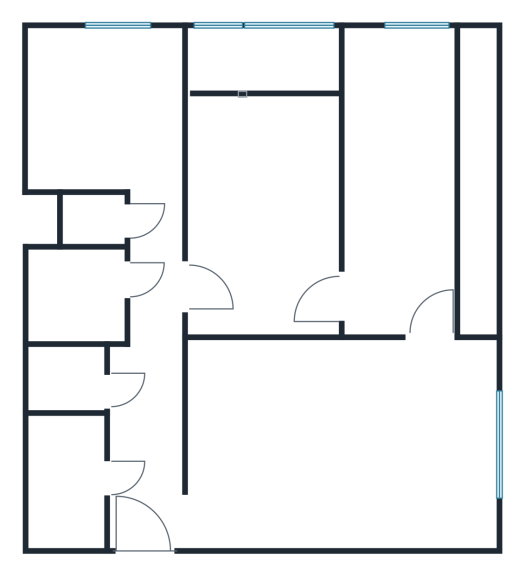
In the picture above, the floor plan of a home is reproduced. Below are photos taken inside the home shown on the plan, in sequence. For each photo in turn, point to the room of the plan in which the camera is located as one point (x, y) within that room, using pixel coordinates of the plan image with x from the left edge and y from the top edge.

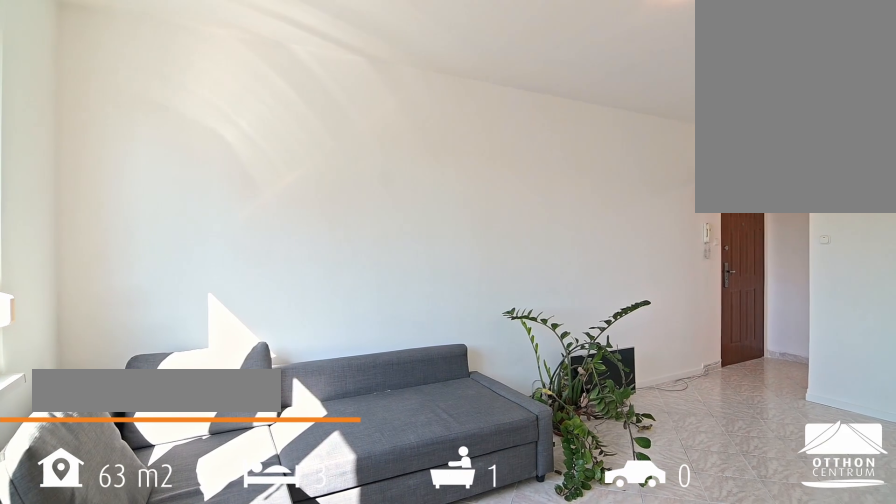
(343, 447)
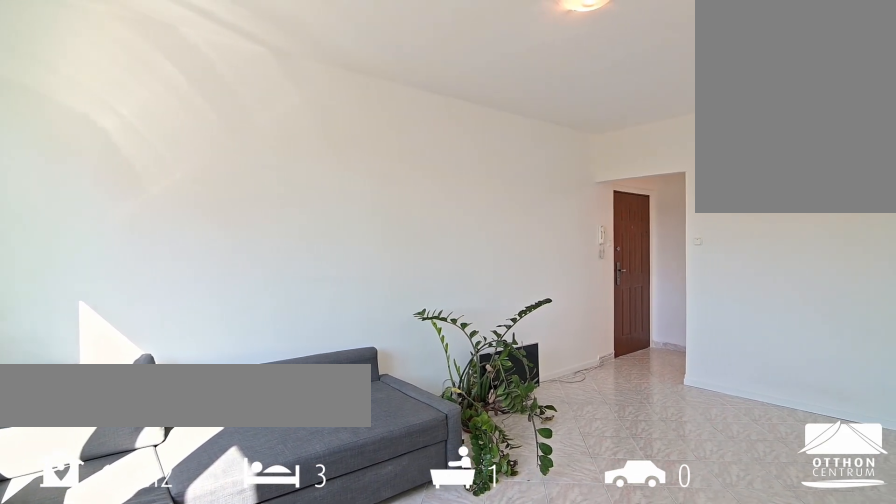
(343, 447)
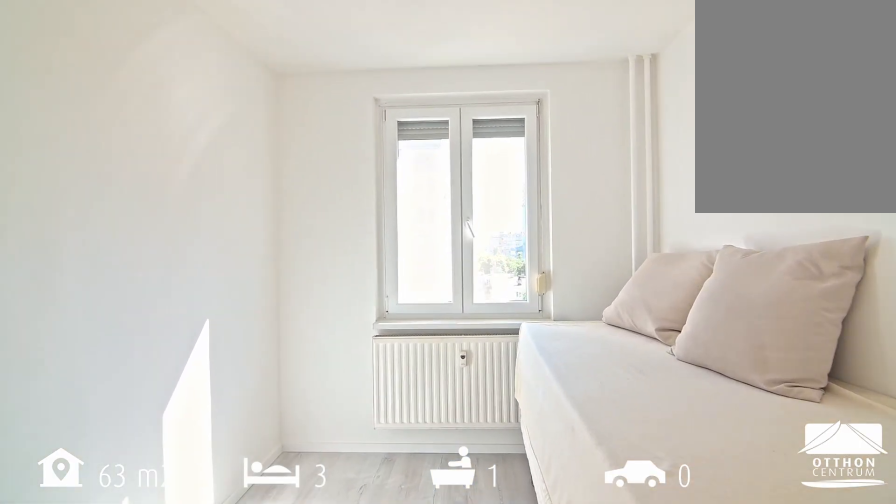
(404, 197)
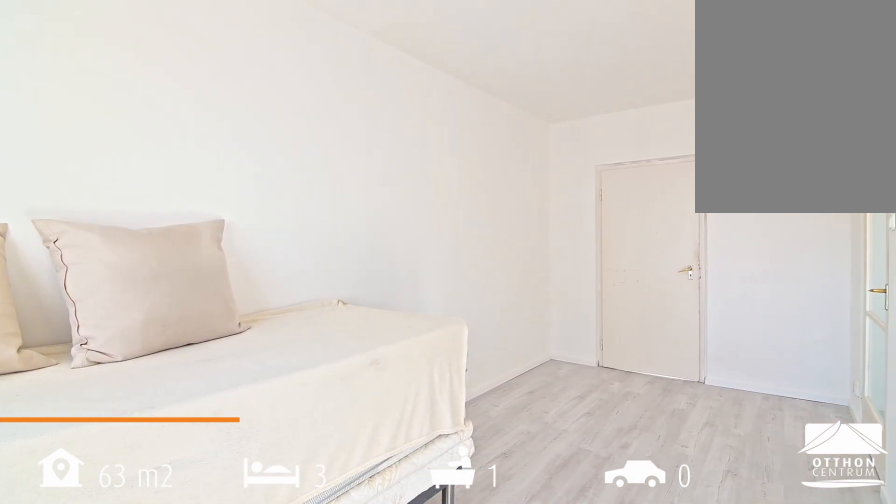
(404, 197)
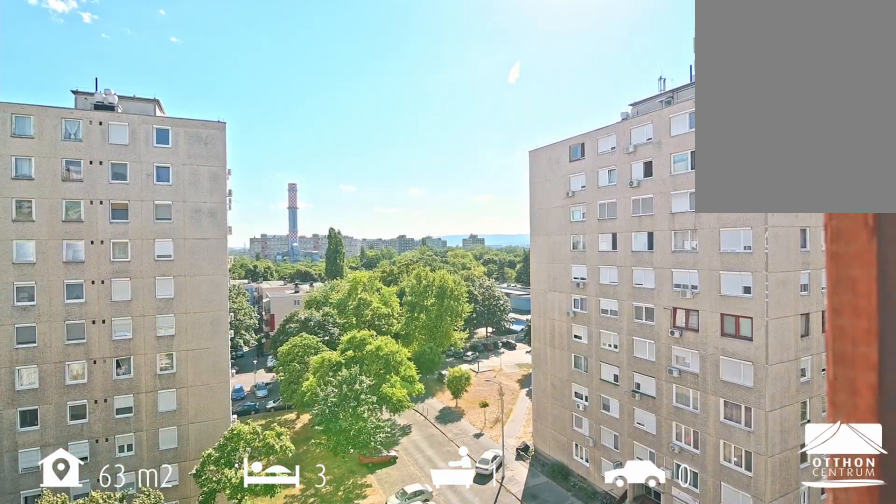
(265, 62)
